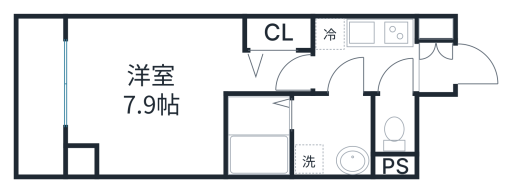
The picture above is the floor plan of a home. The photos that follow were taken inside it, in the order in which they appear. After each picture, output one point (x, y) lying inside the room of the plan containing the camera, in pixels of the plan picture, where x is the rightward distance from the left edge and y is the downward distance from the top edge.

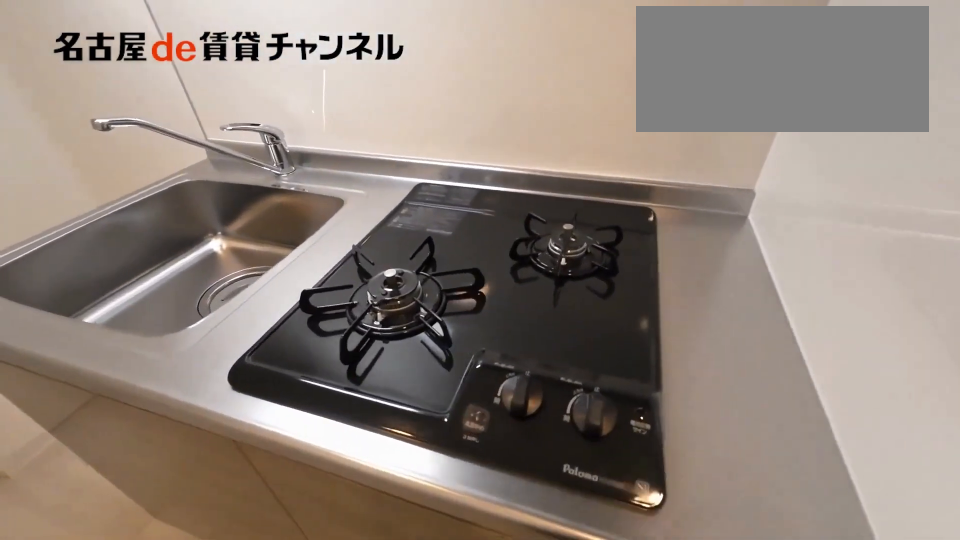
(364, 42)
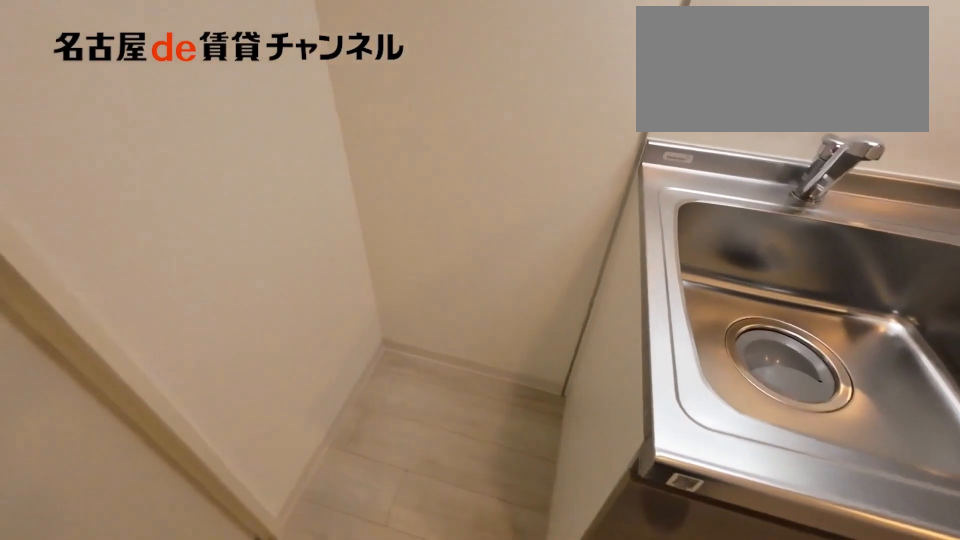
(364, 42)
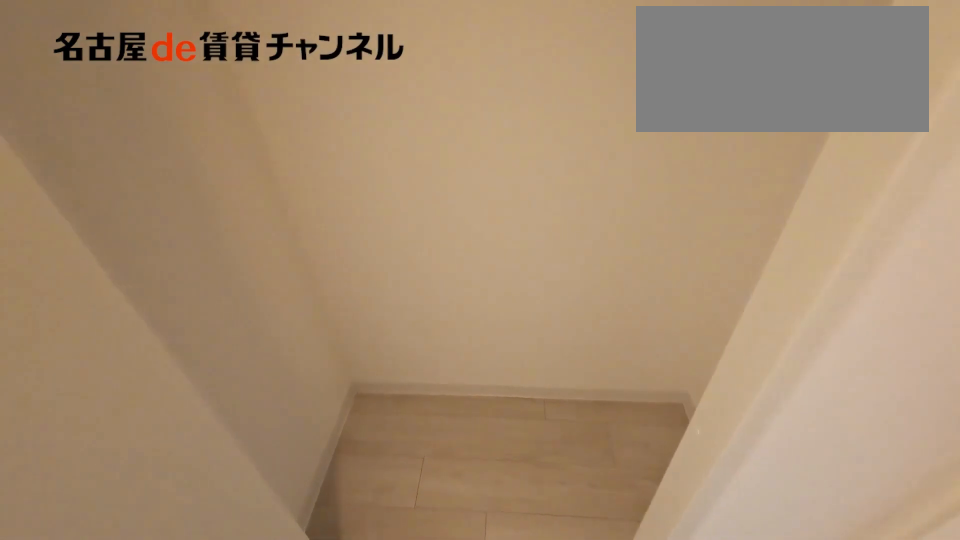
(279, 33)
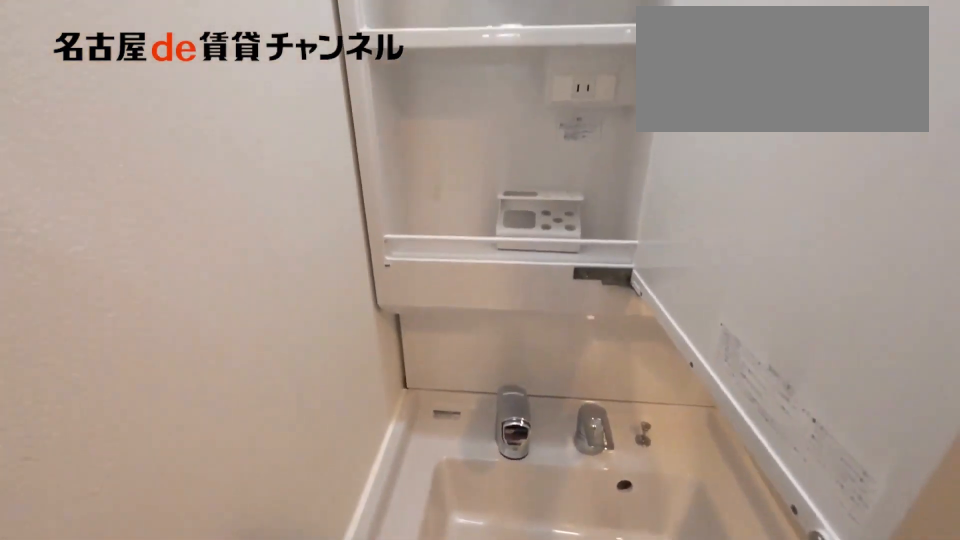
(331, 134)
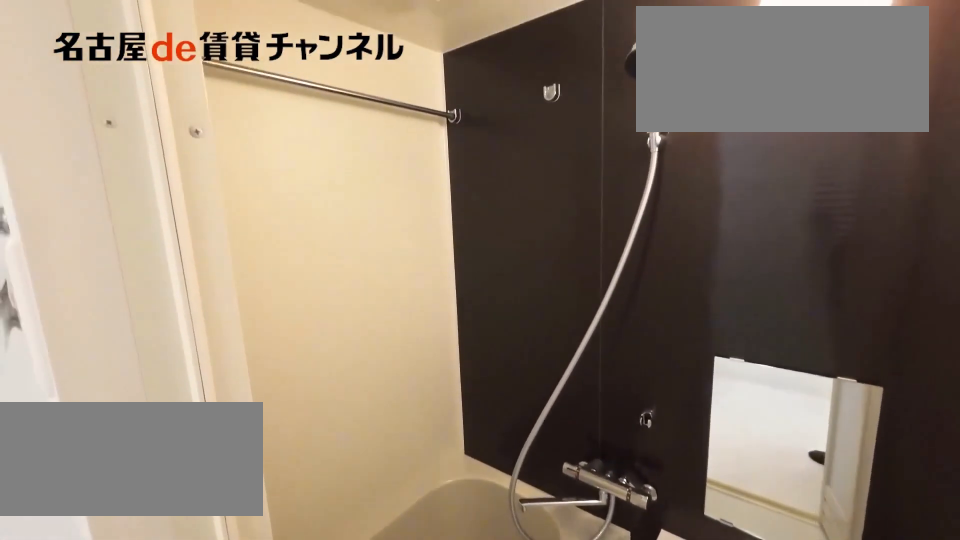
(259, 136)
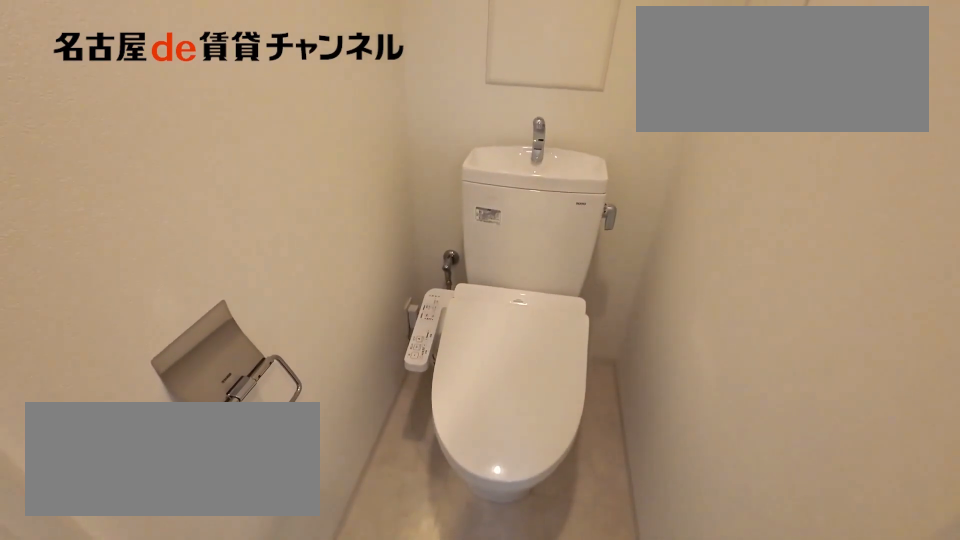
(394, 136)
